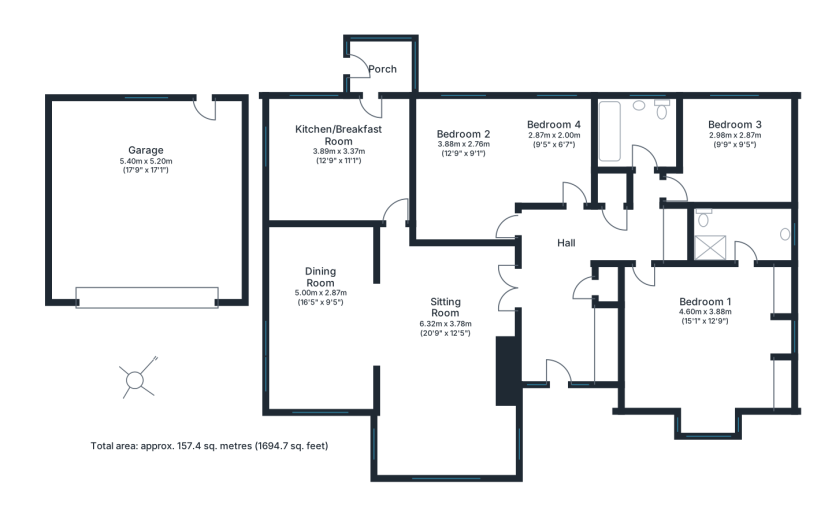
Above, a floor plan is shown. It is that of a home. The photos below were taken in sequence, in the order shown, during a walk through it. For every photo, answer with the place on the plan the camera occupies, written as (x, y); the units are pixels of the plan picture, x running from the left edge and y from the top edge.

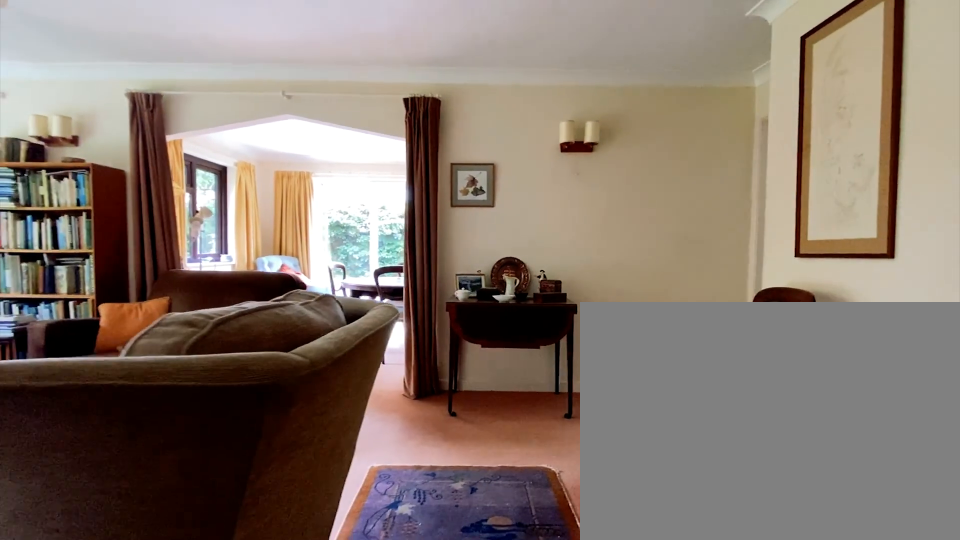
(486, 290)
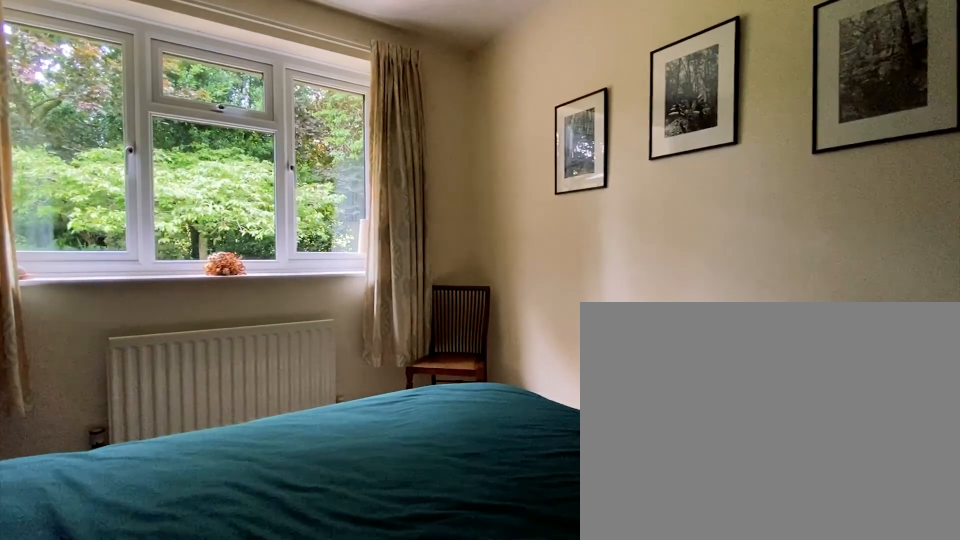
(463, 194)
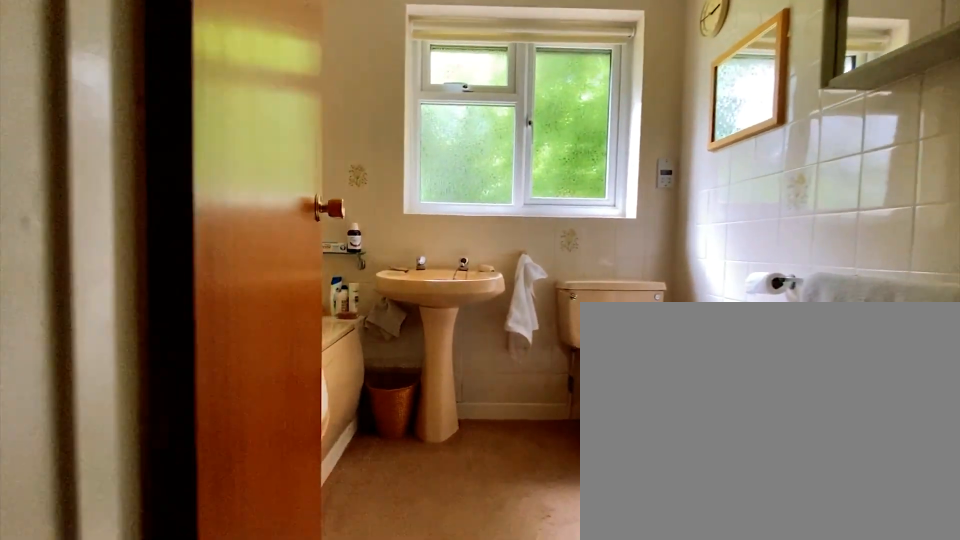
(646, 180)
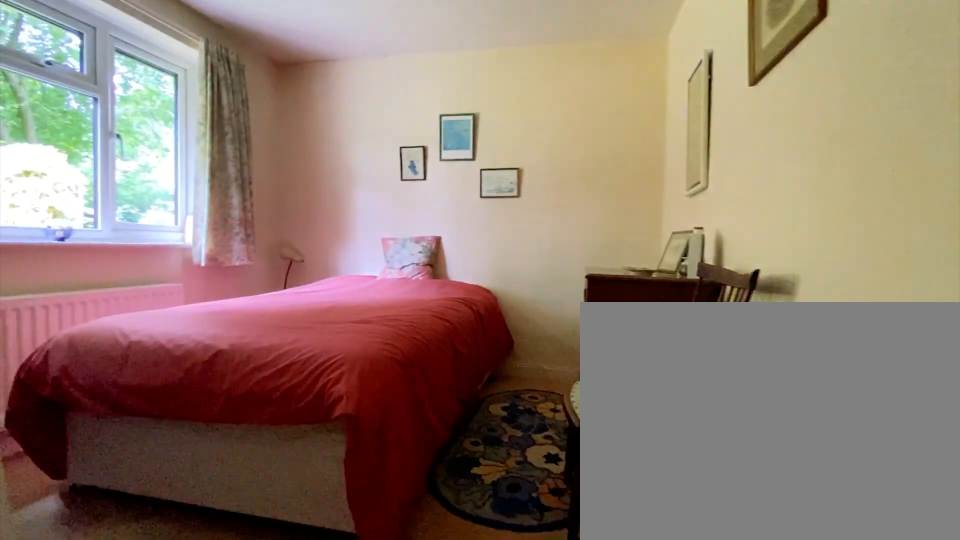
(696, 184)
